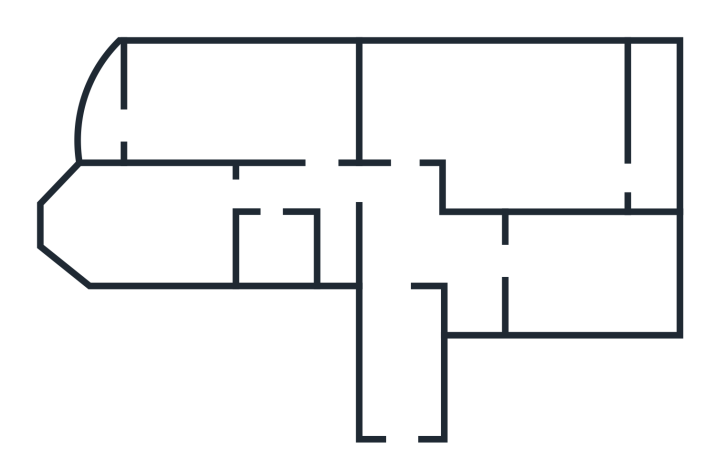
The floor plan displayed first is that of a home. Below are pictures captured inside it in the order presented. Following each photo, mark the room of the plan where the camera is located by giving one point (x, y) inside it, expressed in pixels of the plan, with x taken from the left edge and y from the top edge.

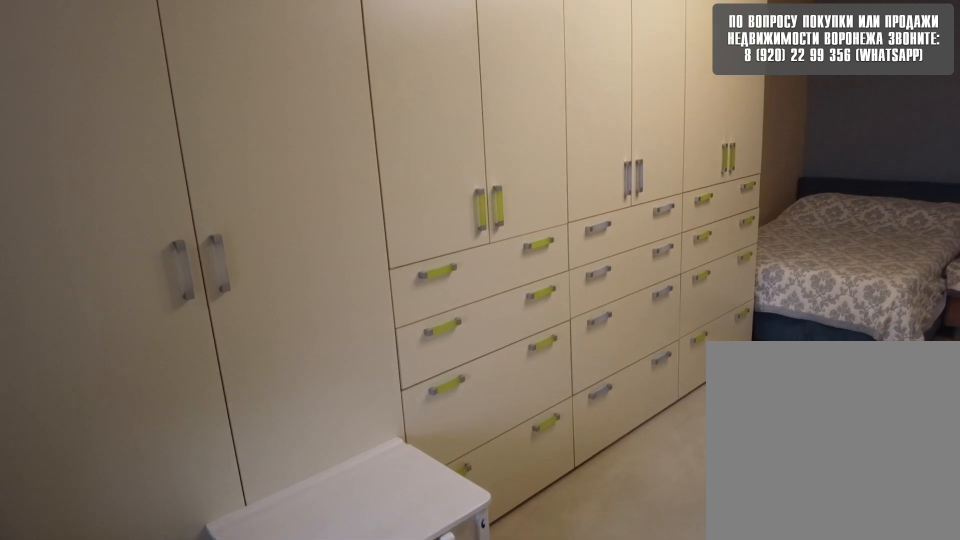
(289, 111)
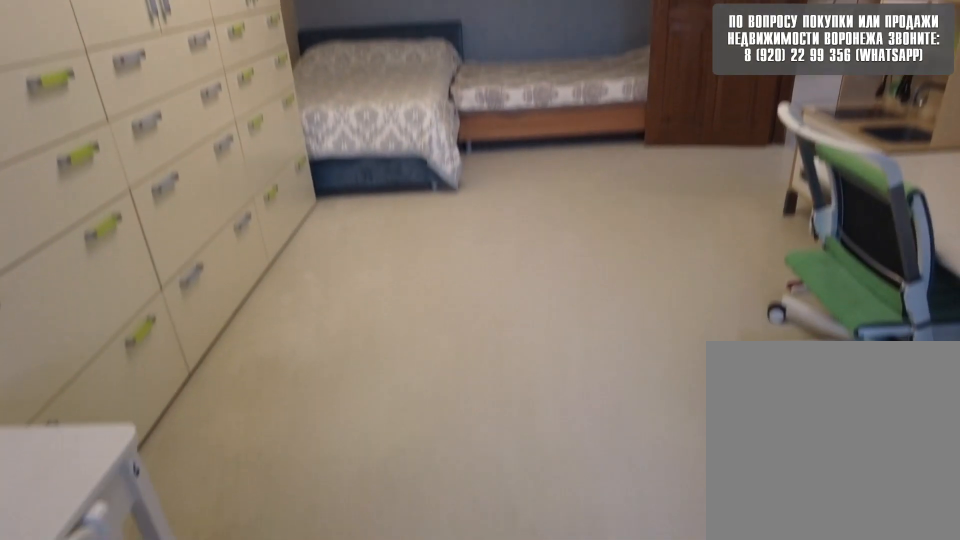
(163, 122)
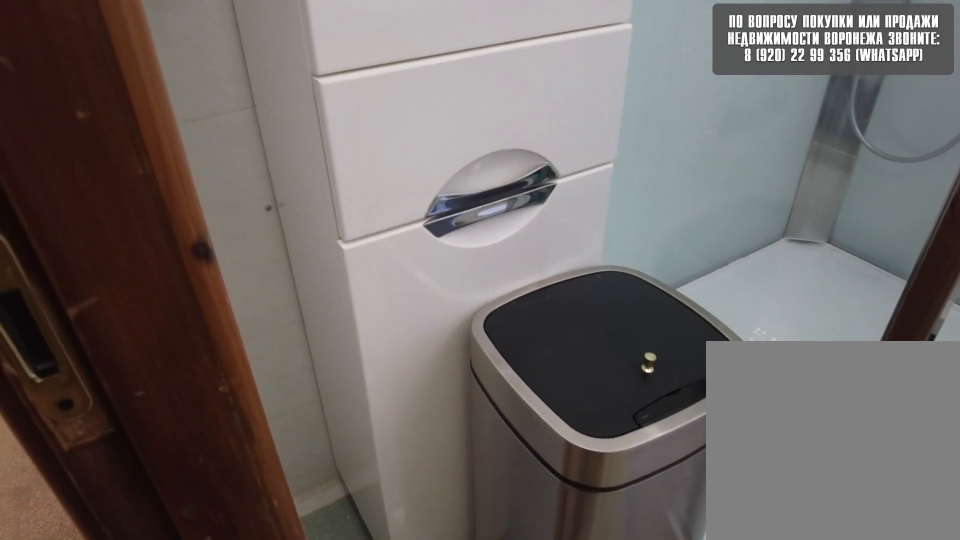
(270, 206)
